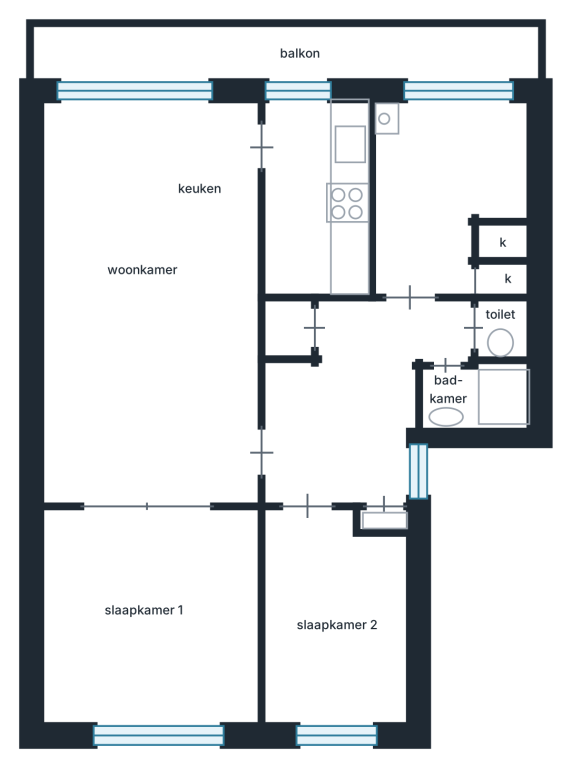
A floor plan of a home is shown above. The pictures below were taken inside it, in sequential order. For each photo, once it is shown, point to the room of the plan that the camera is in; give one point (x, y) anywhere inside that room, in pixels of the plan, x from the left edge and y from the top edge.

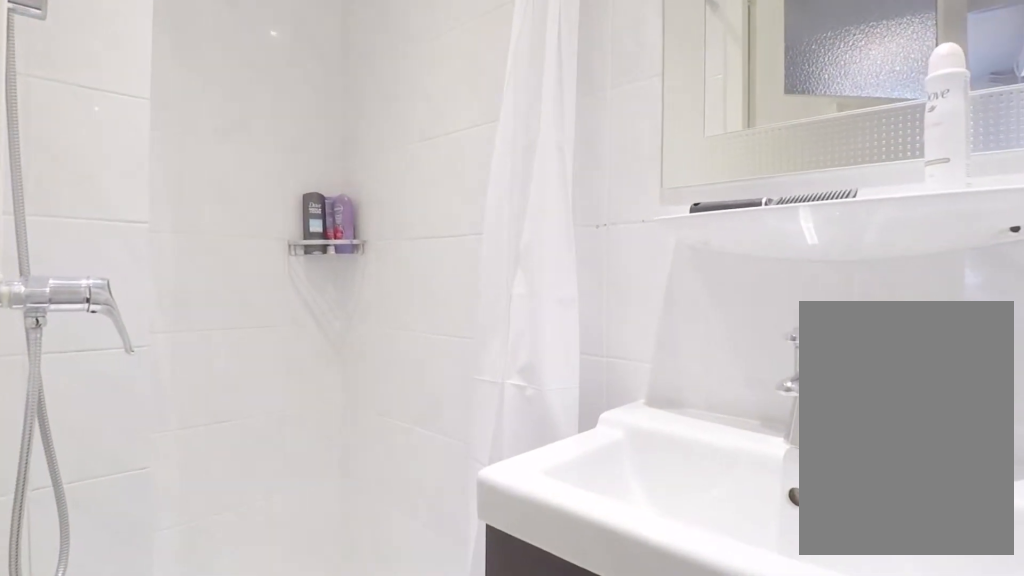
(477, 397)
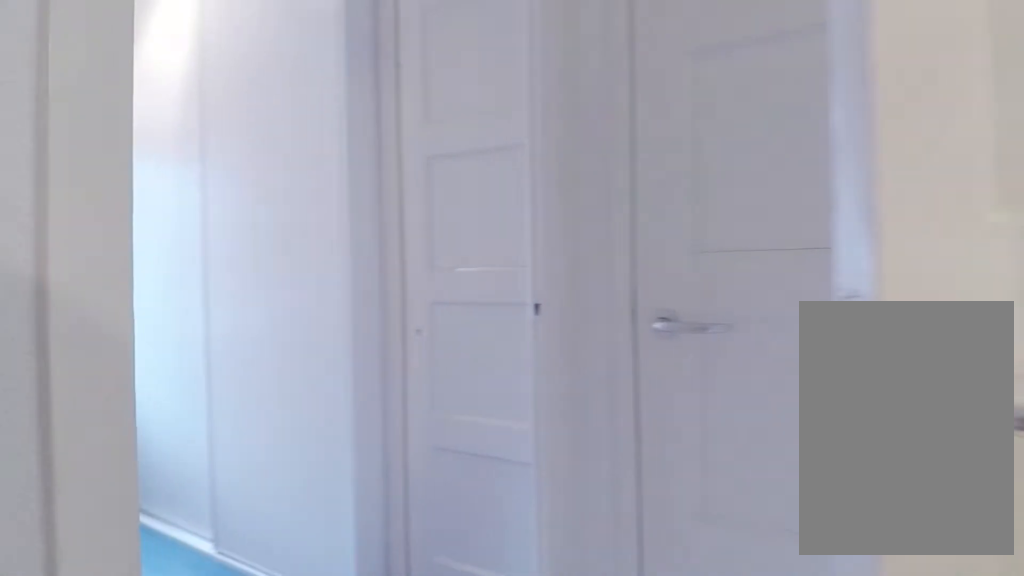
(356, 402)
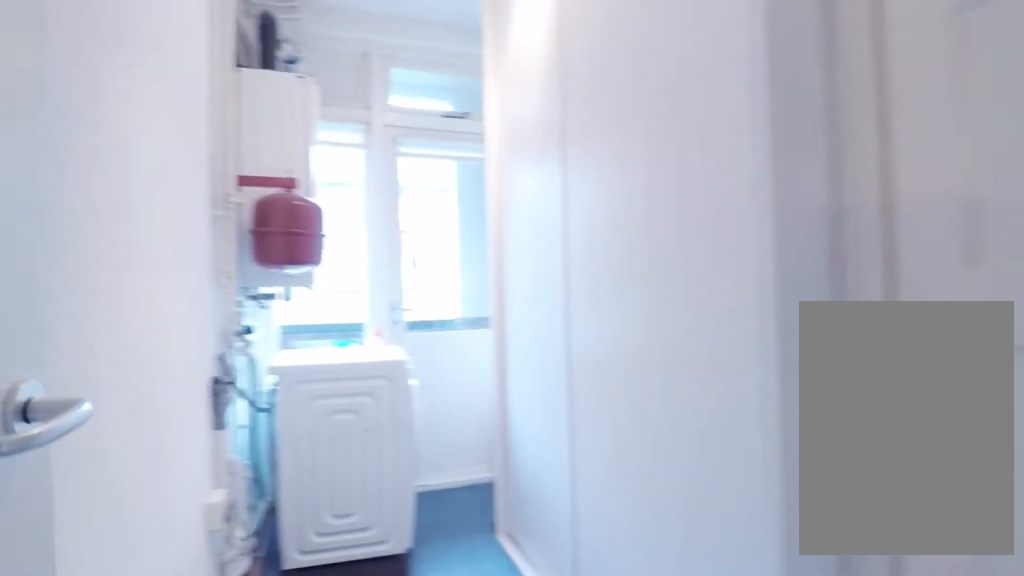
(443, 188)
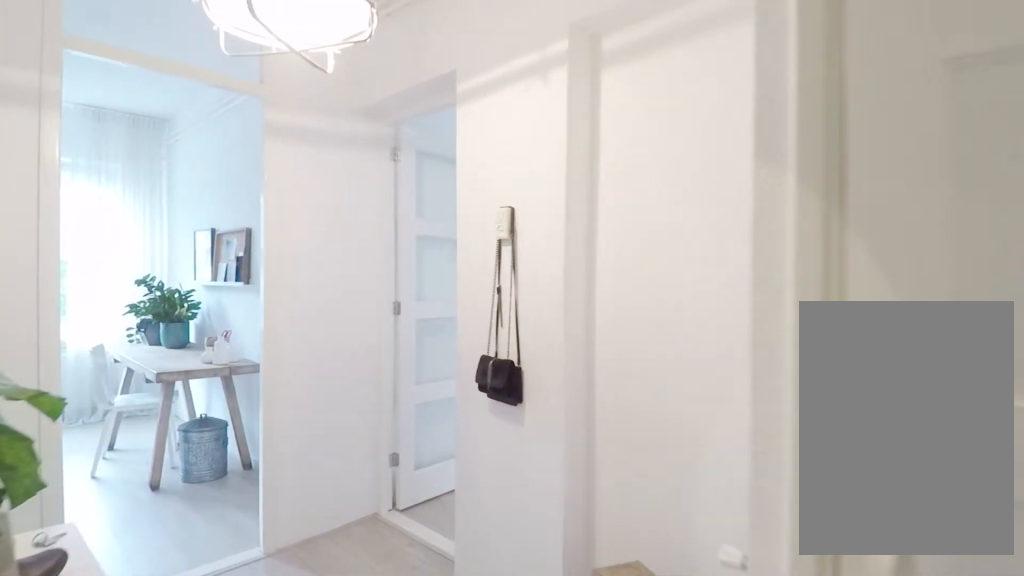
(356, 402)
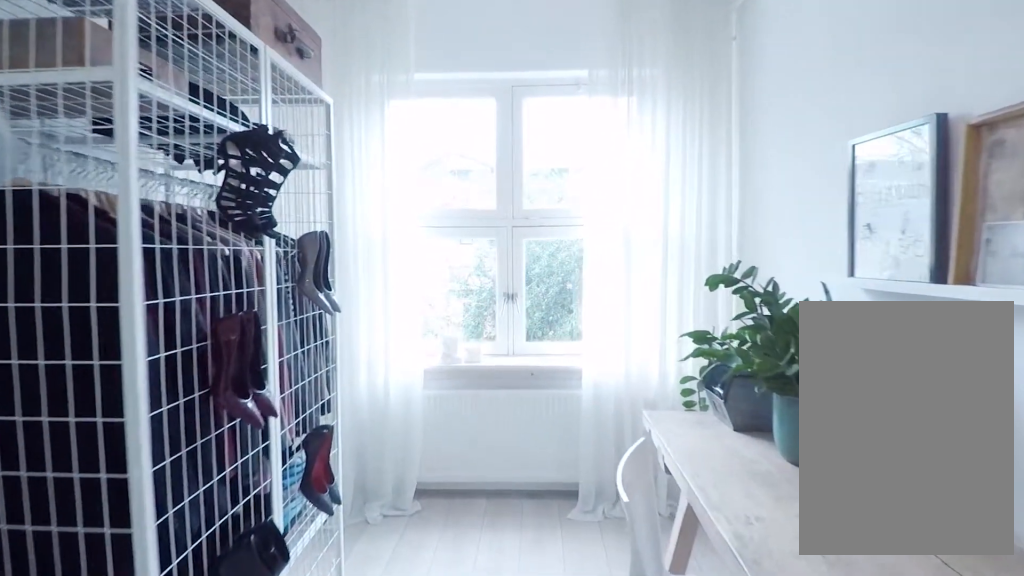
(335, 625)
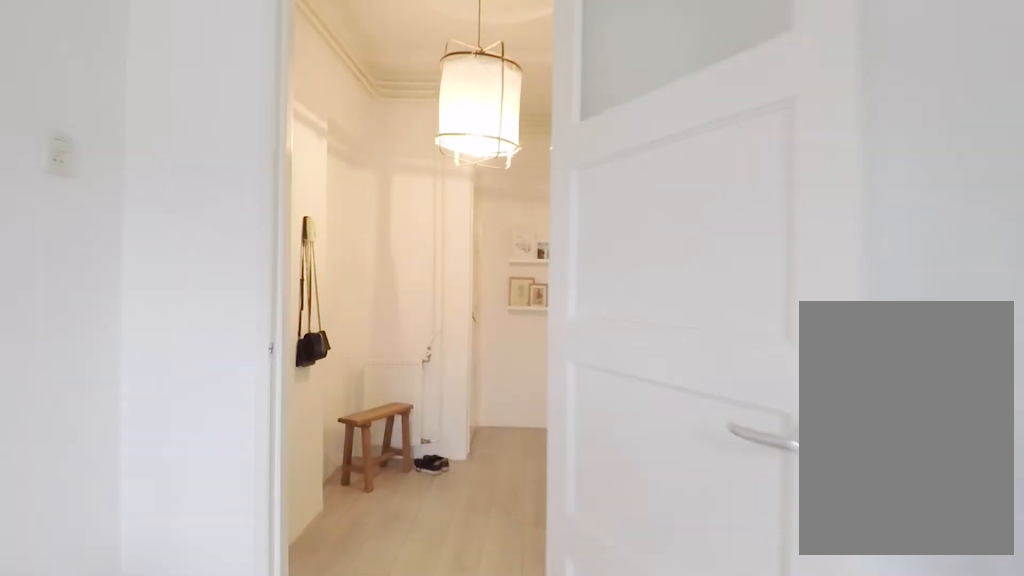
(335, 625)
